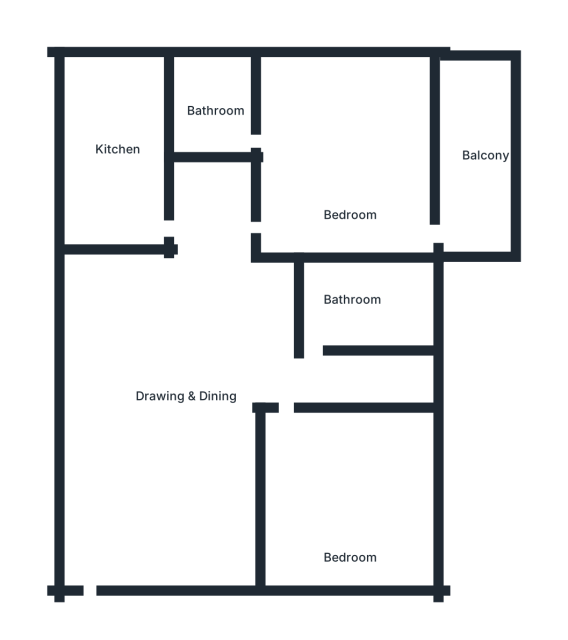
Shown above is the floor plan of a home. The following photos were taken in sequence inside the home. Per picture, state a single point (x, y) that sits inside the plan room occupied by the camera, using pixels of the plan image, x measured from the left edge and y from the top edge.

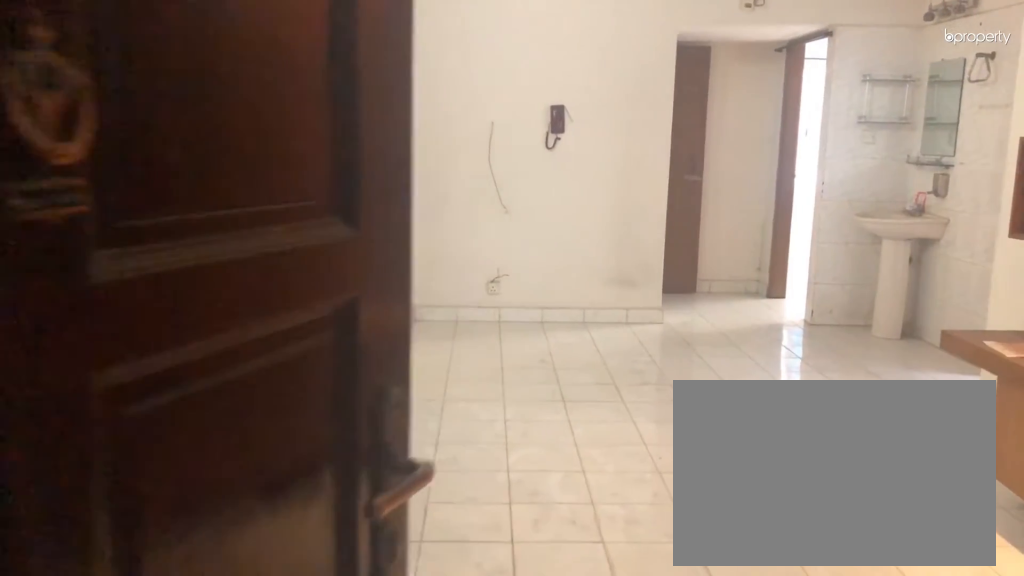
(88, 596)
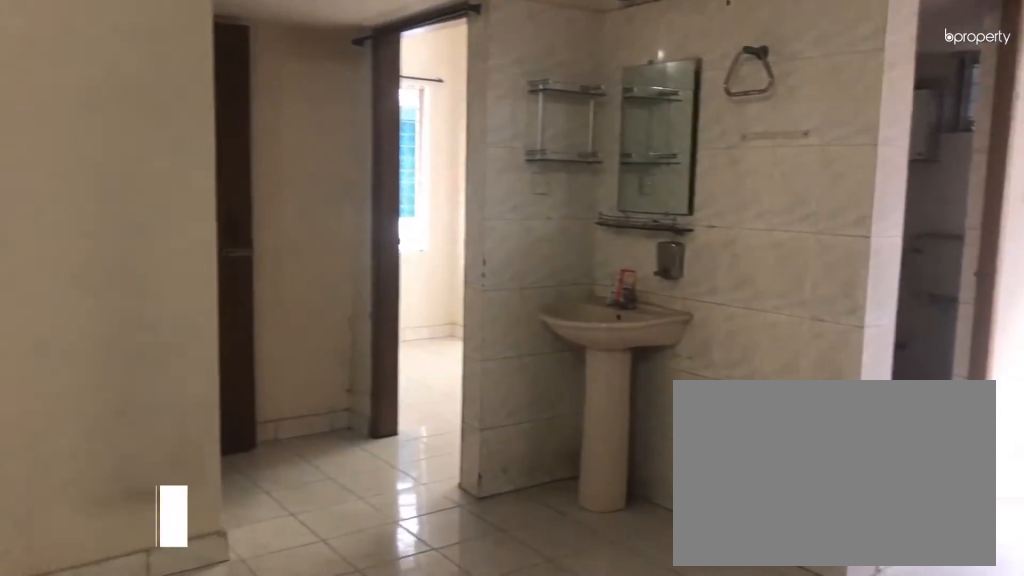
(195, 387)
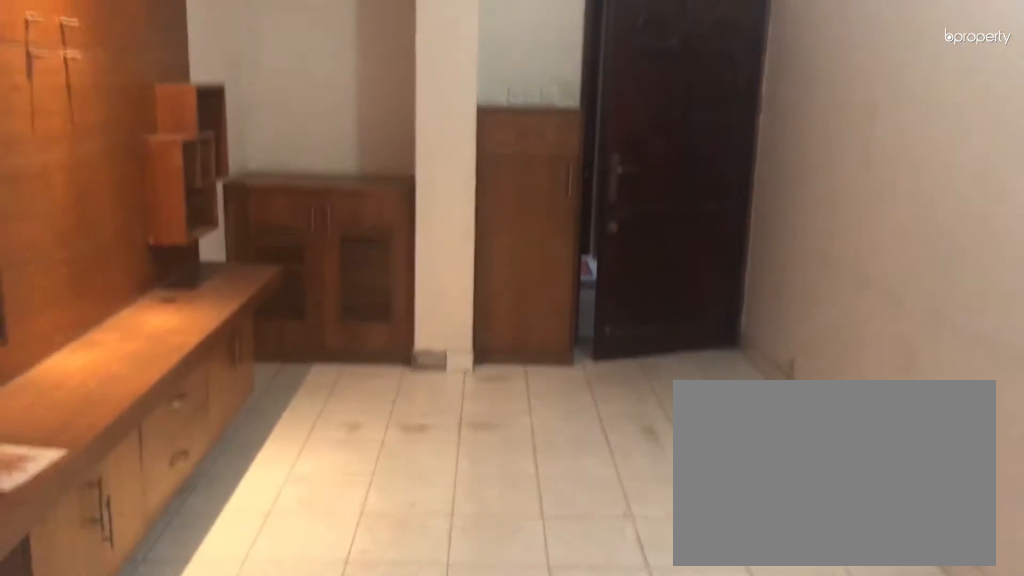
(195, 386)
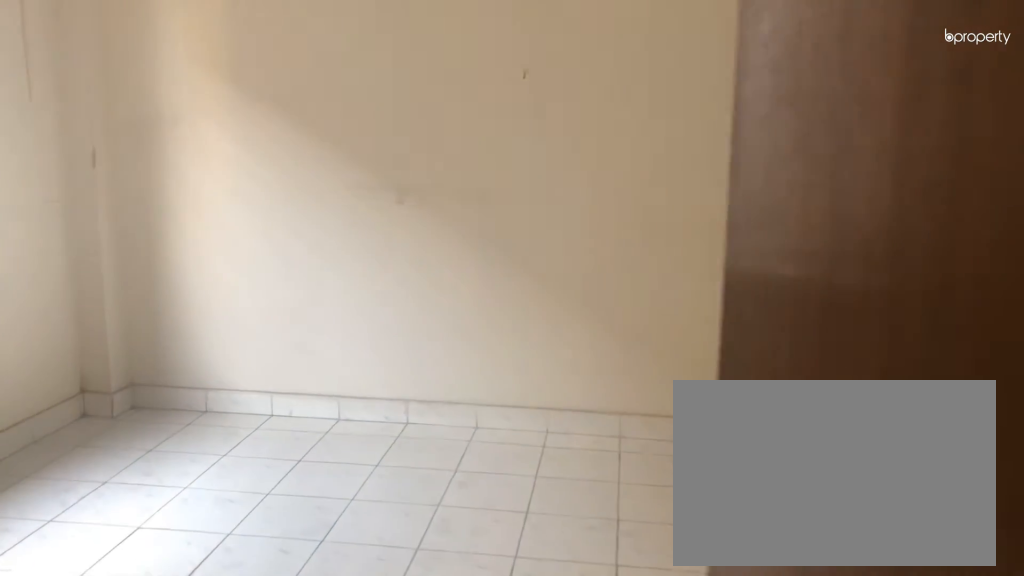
(307, 456)
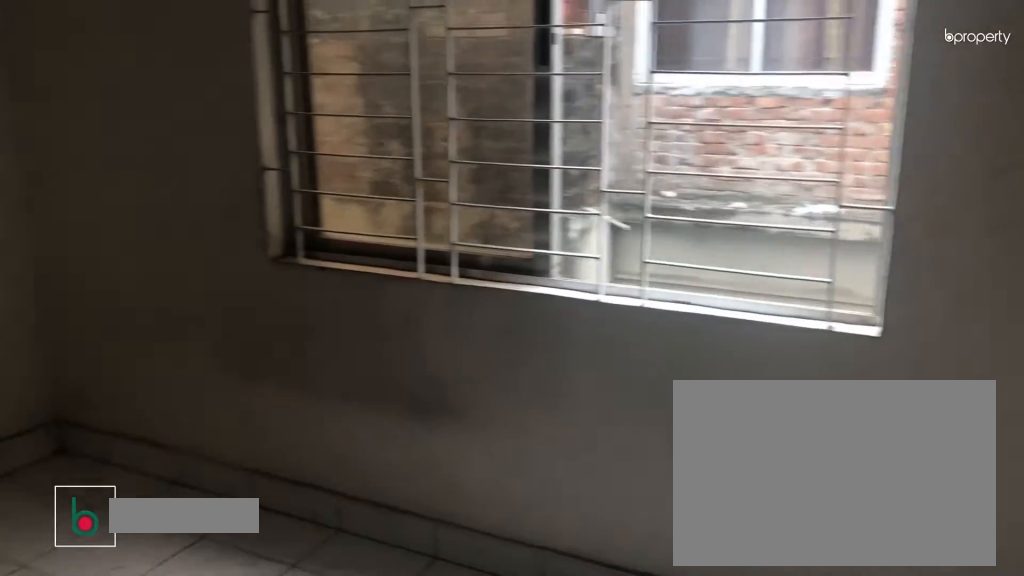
(351, 516)
